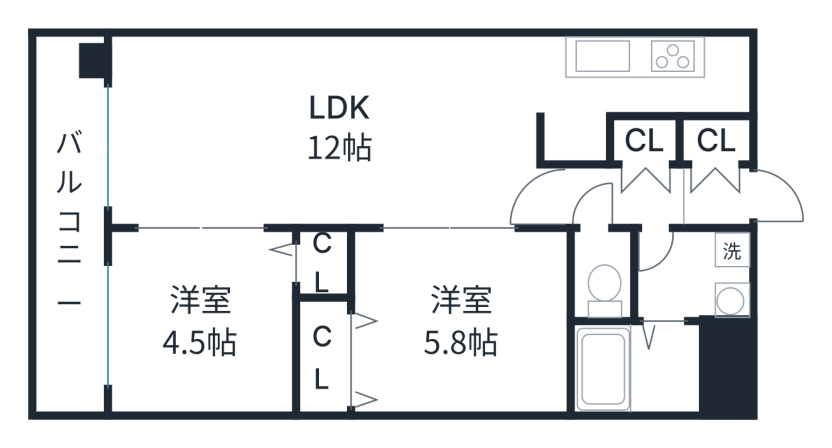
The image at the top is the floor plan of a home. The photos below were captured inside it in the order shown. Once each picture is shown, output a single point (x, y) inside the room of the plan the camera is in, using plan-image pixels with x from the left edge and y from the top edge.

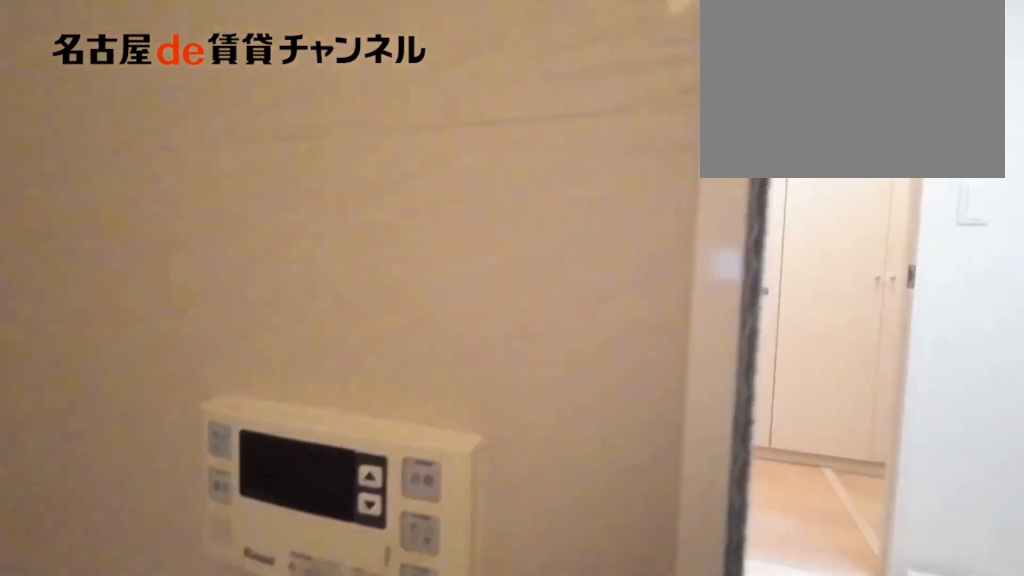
(634, 366)
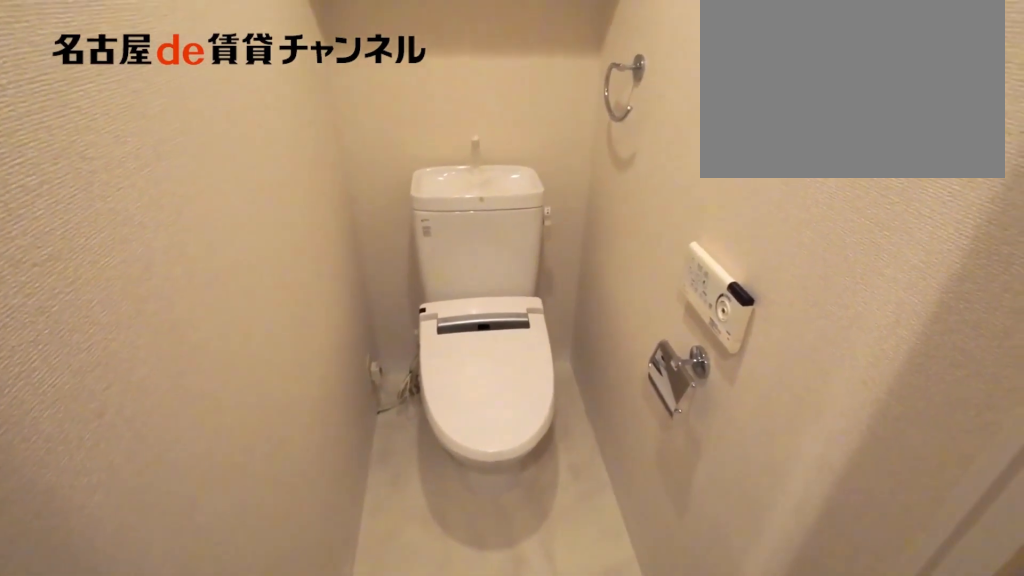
(602, 274)
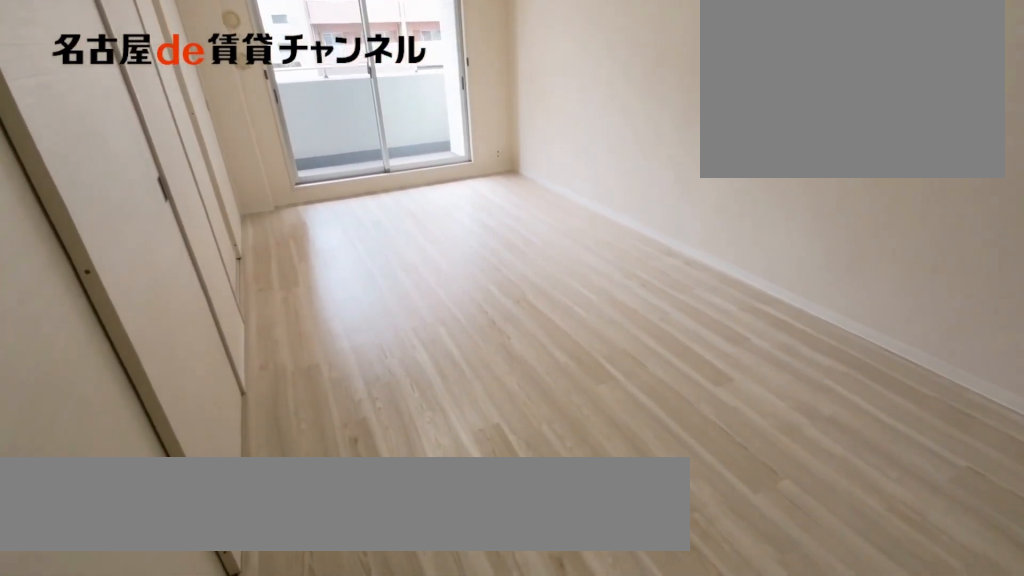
(335, 130)
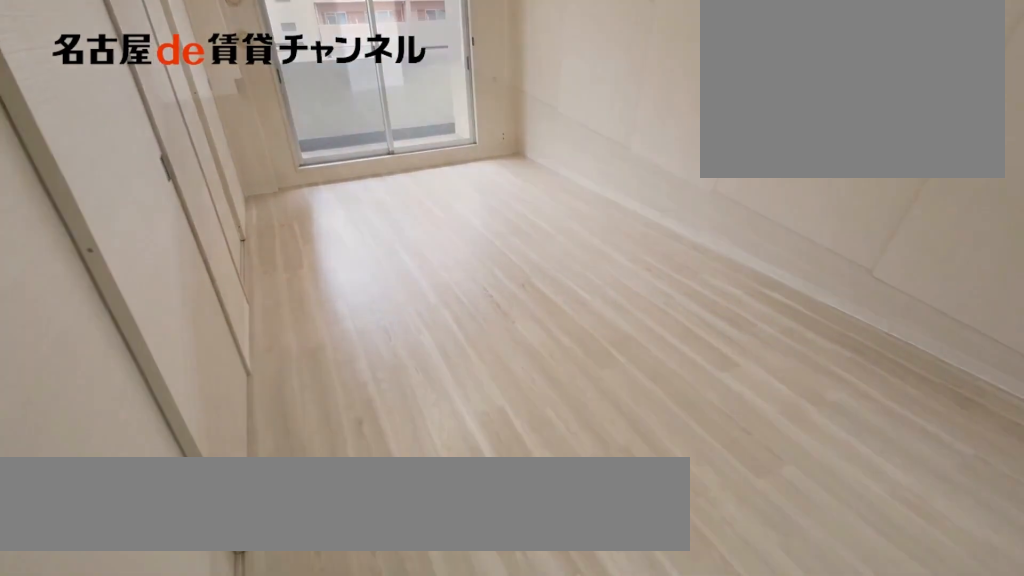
(335, 130)
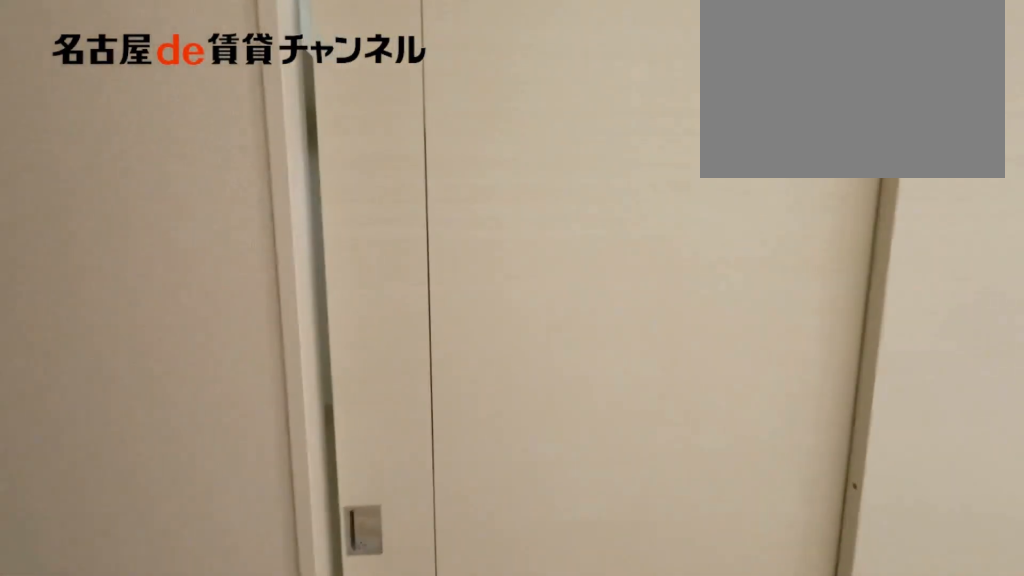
(646, 75)
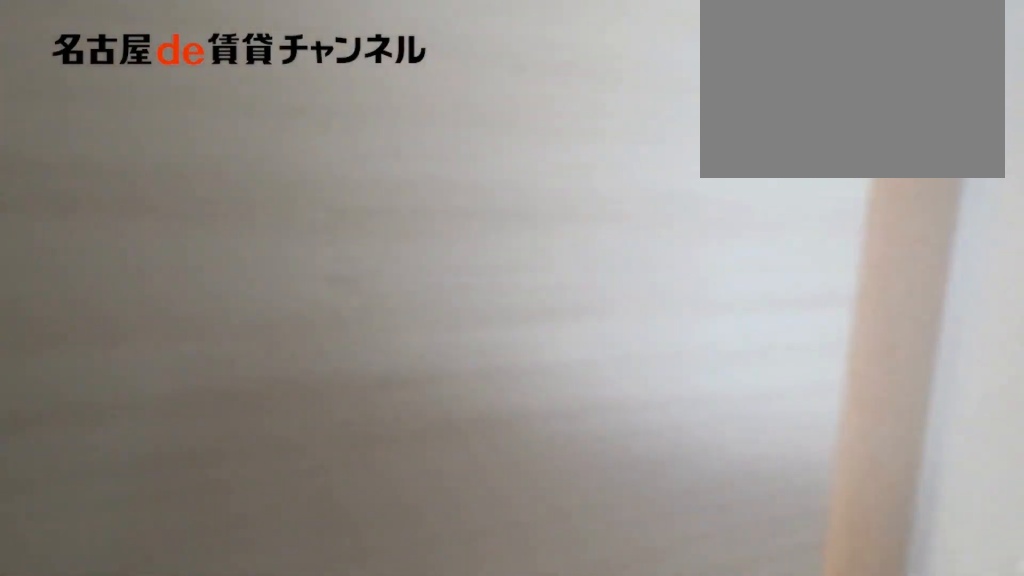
(441, 322)
